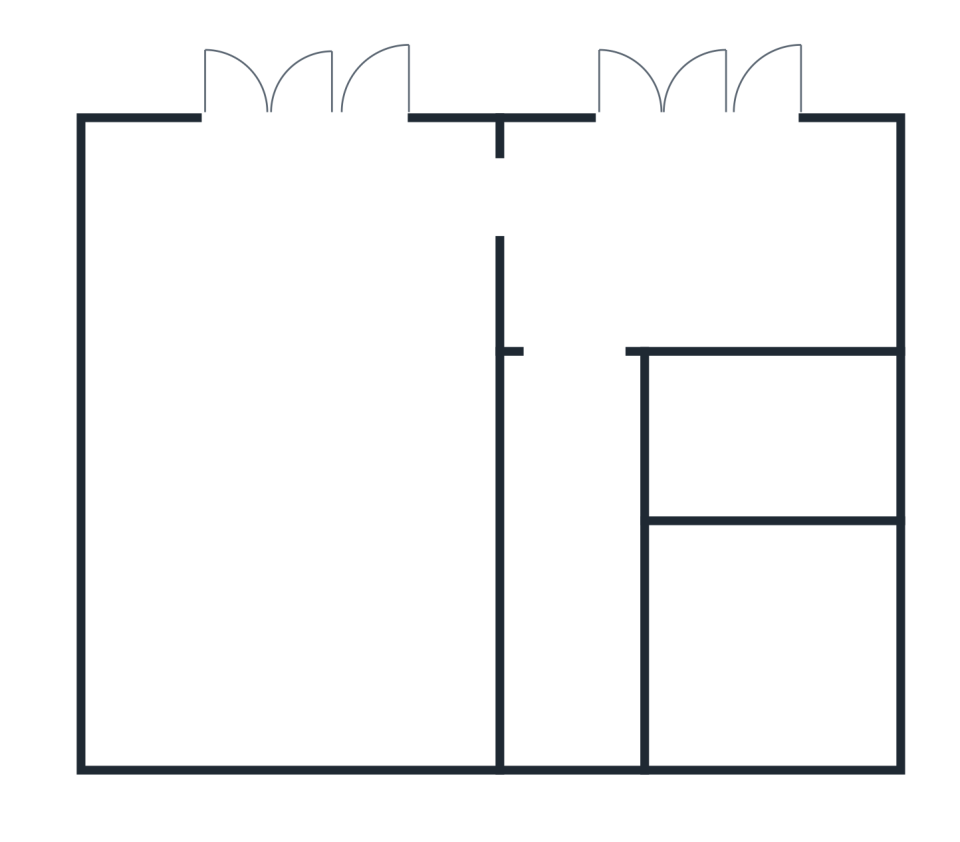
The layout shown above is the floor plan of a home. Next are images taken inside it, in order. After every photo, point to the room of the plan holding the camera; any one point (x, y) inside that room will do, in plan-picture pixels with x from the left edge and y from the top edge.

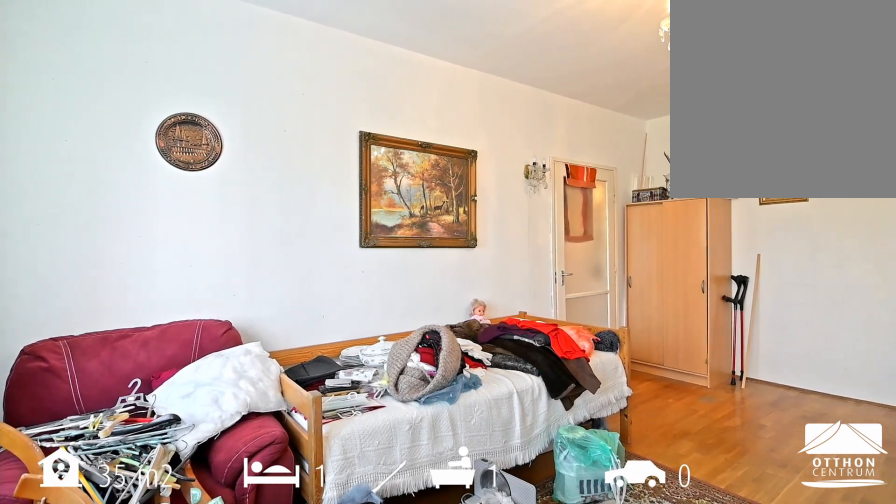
(299, 438)
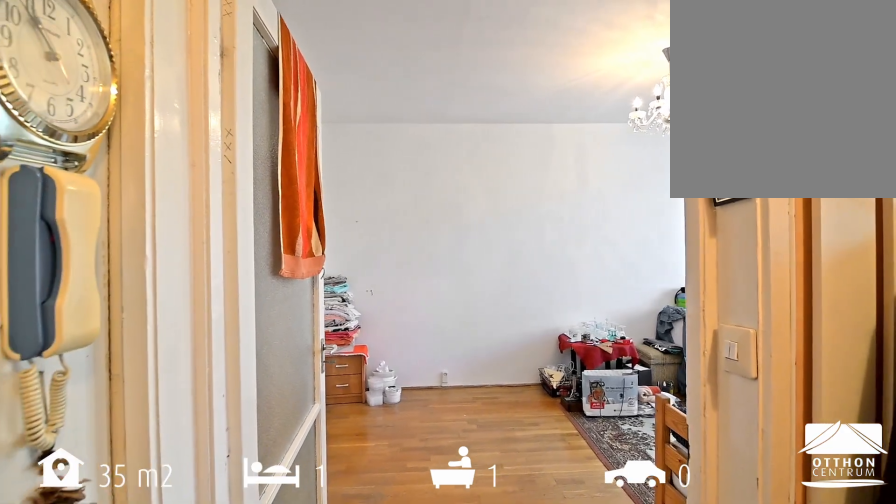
(299, 438)
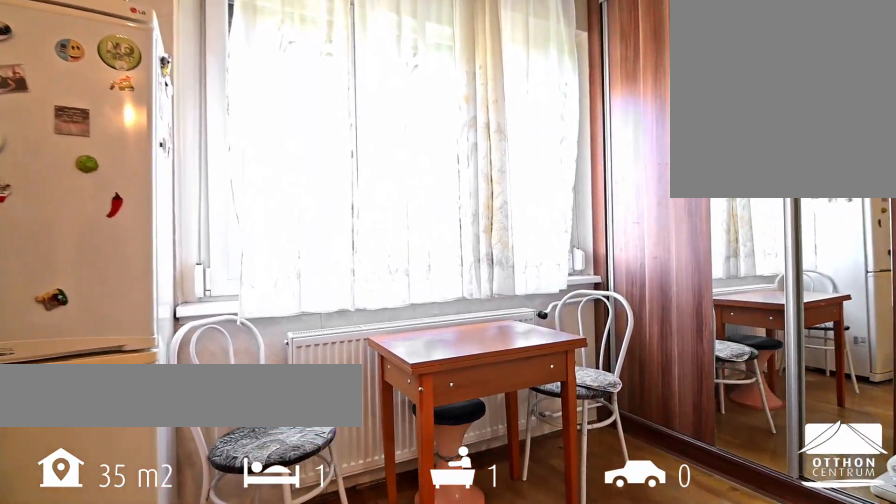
(709, 250)
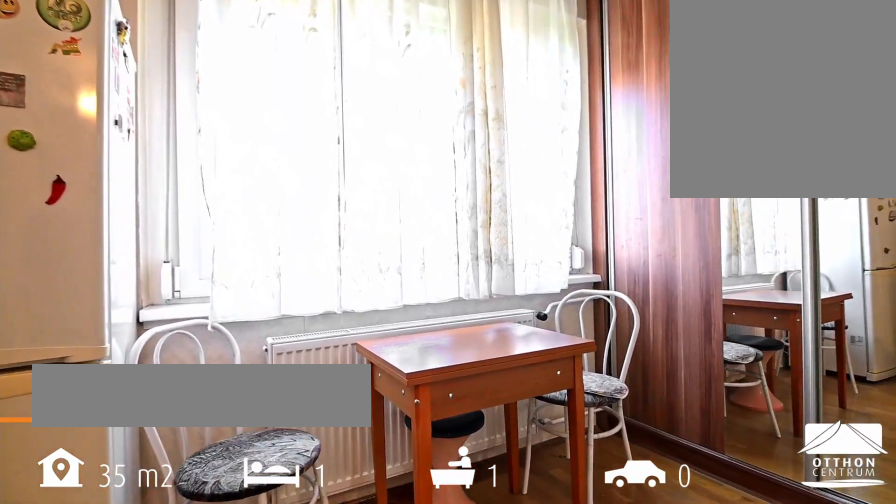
(709, 250)
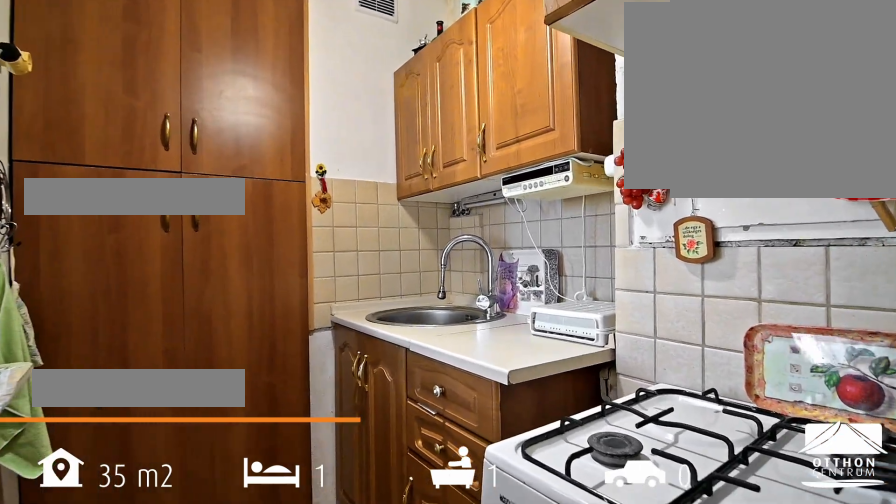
(783, 437)
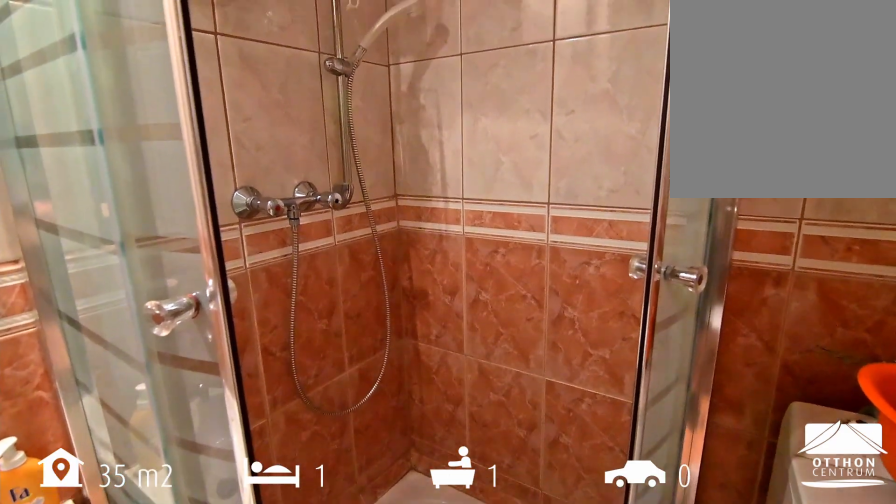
(784, 654)
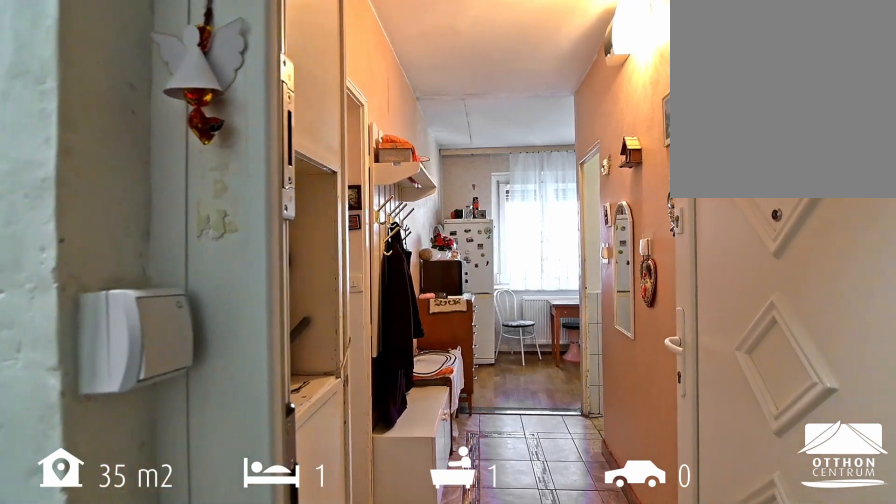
(590, 552)
